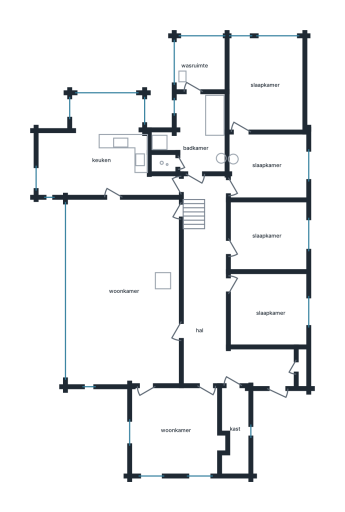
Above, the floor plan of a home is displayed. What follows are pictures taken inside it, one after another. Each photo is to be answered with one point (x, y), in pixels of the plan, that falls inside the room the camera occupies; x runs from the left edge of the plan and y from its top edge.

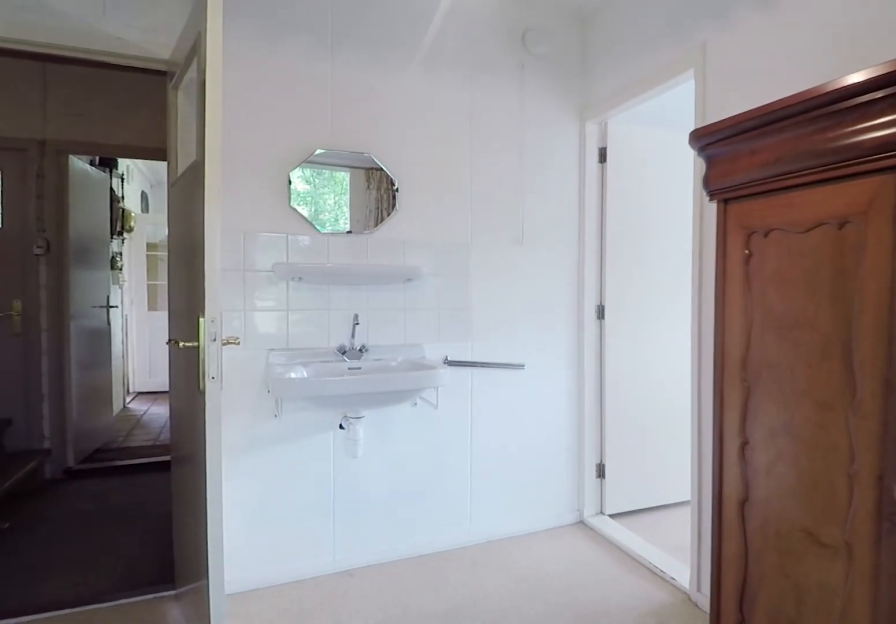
(267, 165)
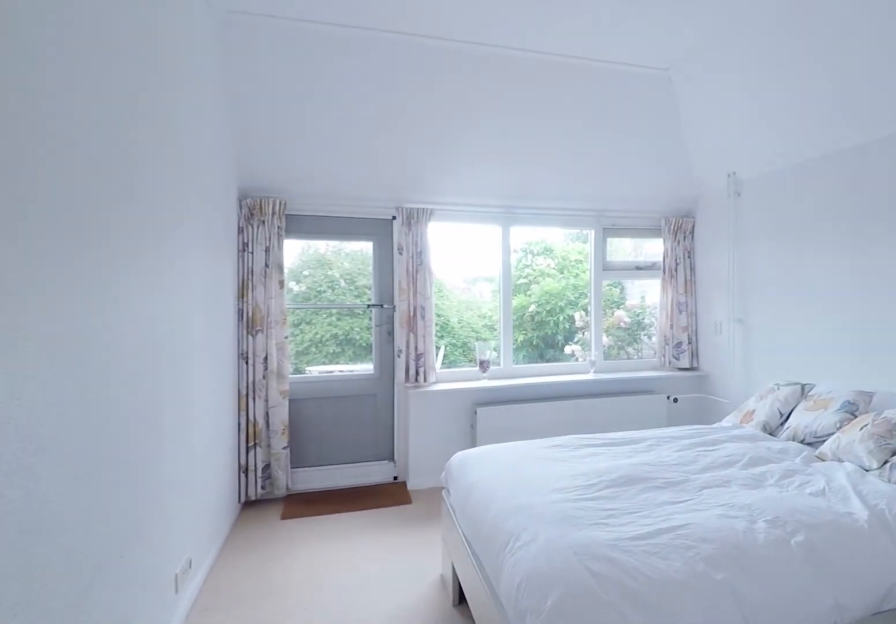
(264, 84)
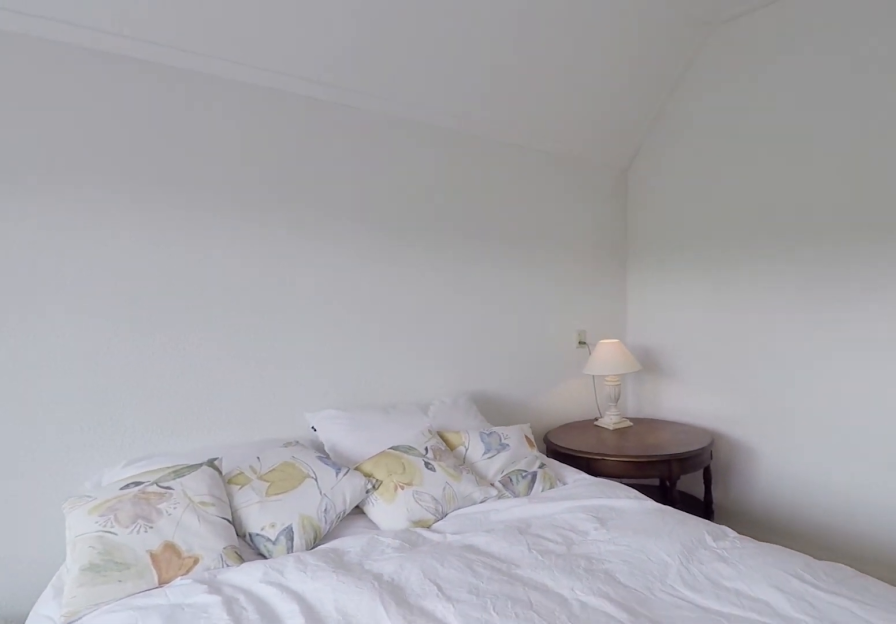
(264, 84)
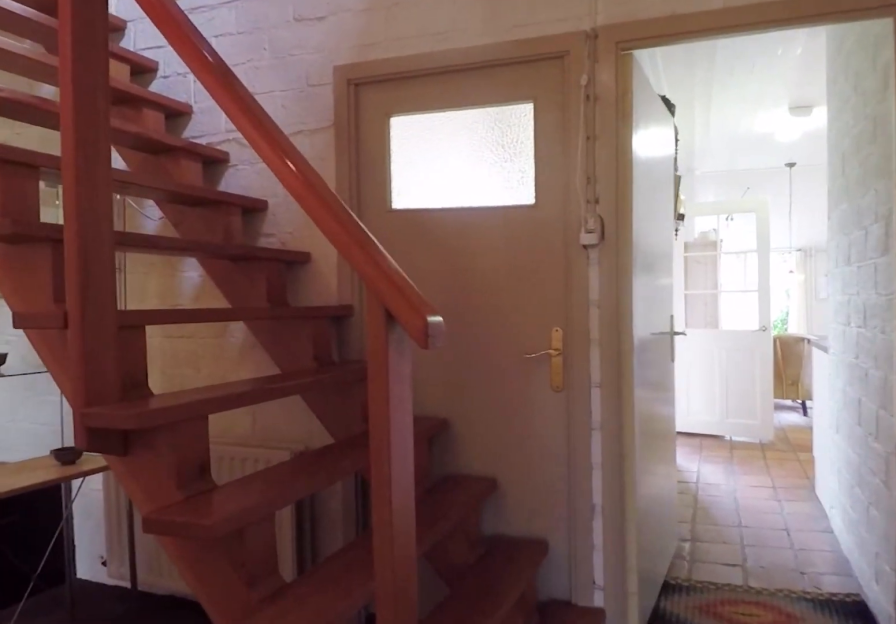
(218, 303)
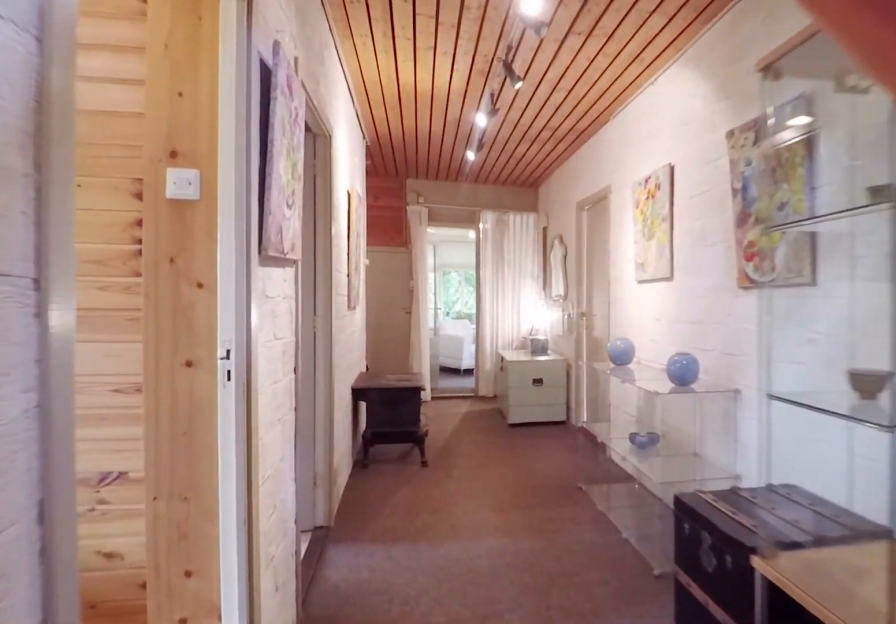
(218, 303)
